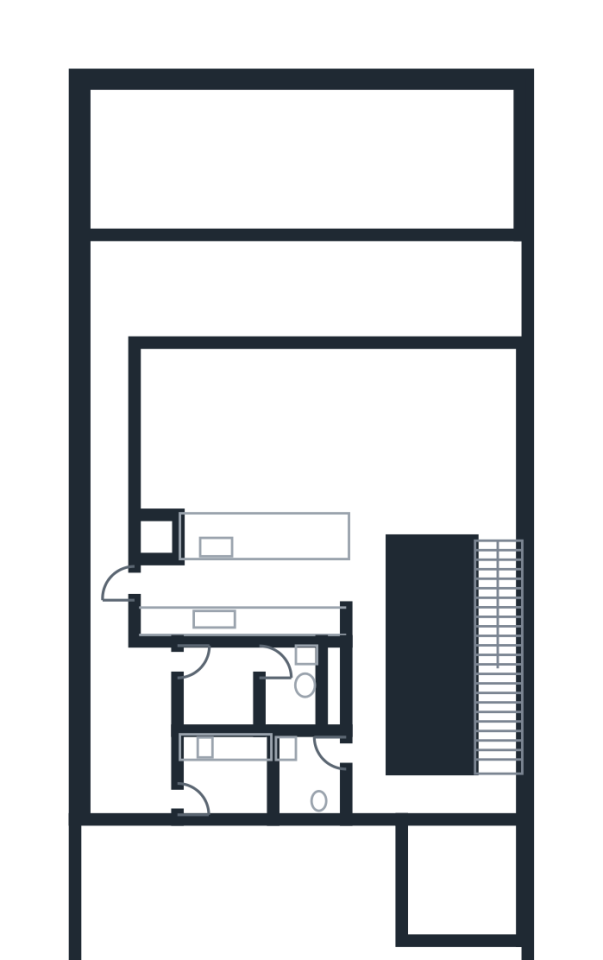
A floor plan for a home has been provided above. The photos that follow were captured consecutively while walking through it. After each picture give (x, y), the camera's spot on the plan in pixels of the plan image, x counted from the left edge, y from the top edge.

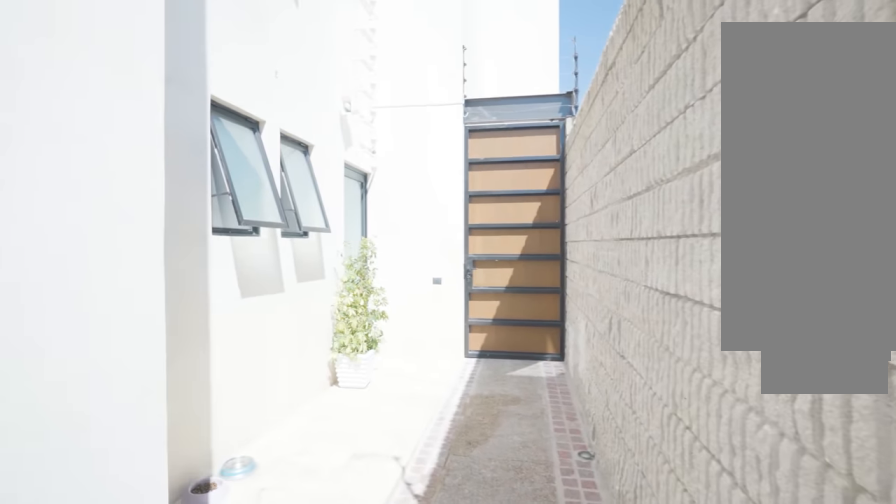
(110, 579)
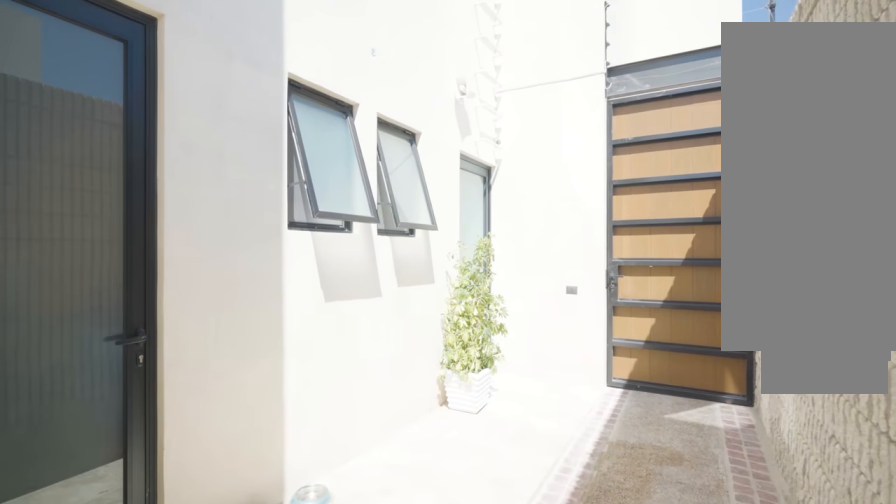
(95, 621)
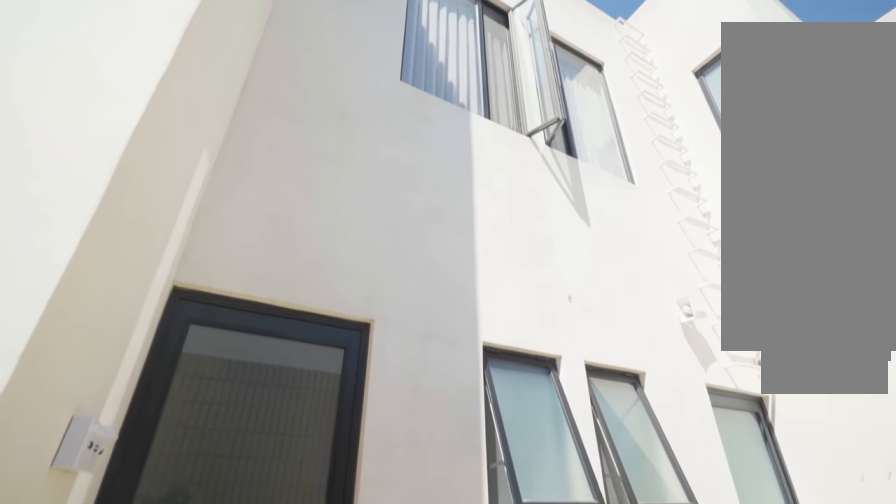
(112, 689)
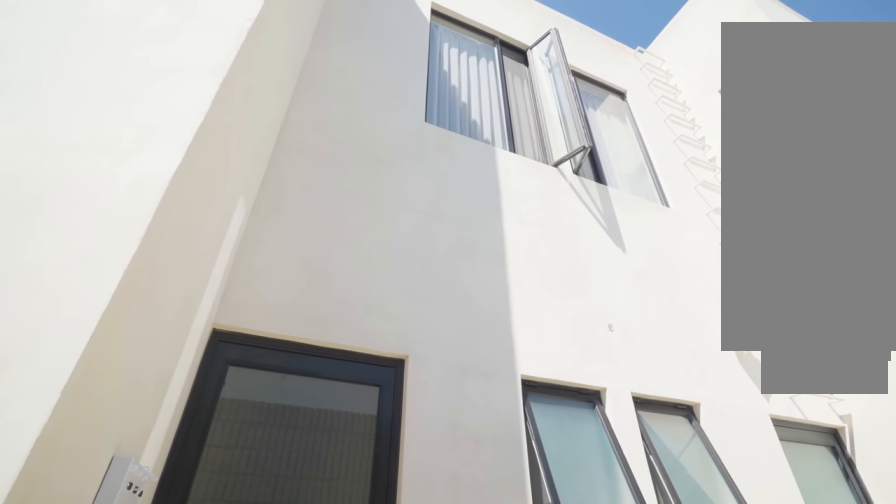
(110, 696)
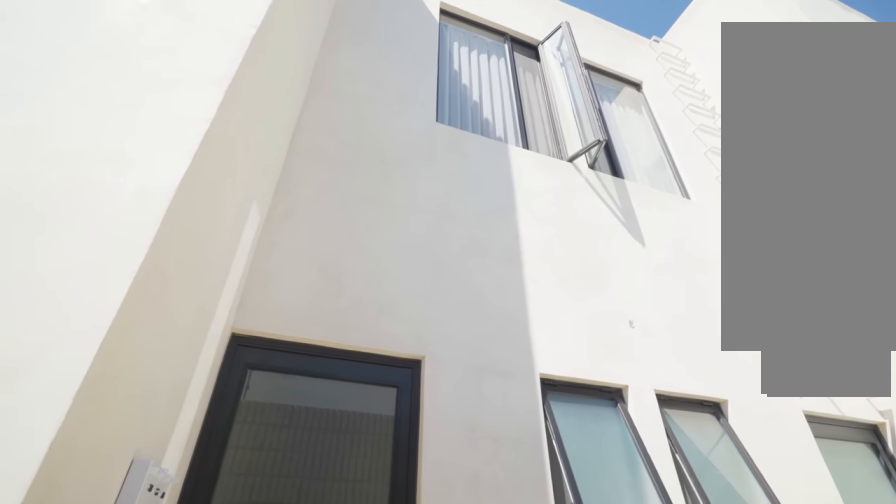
(110, 696)
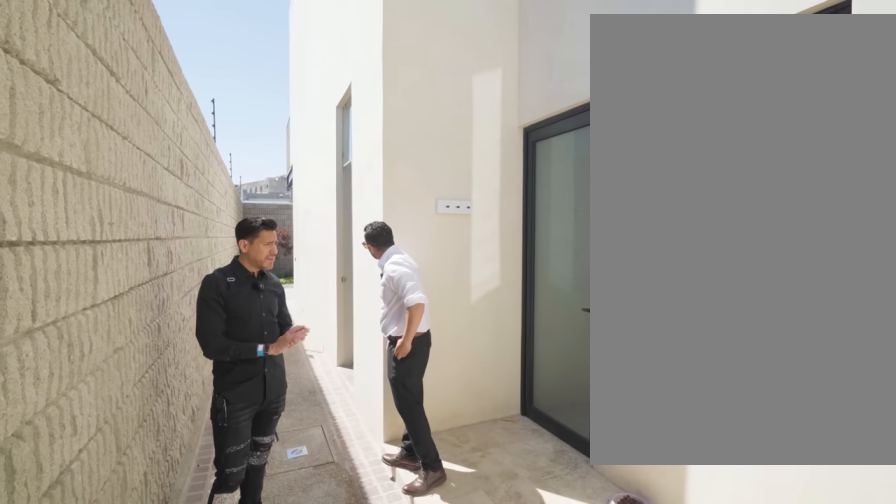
(117, 774)
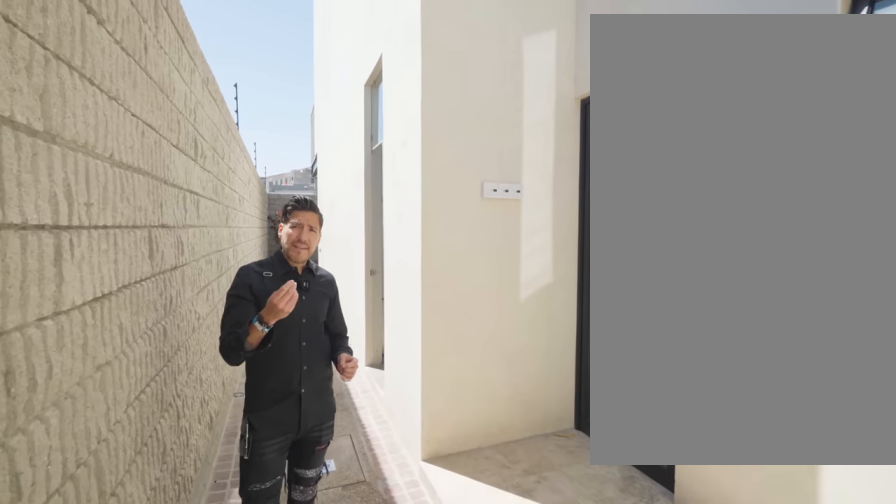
(117, 774)
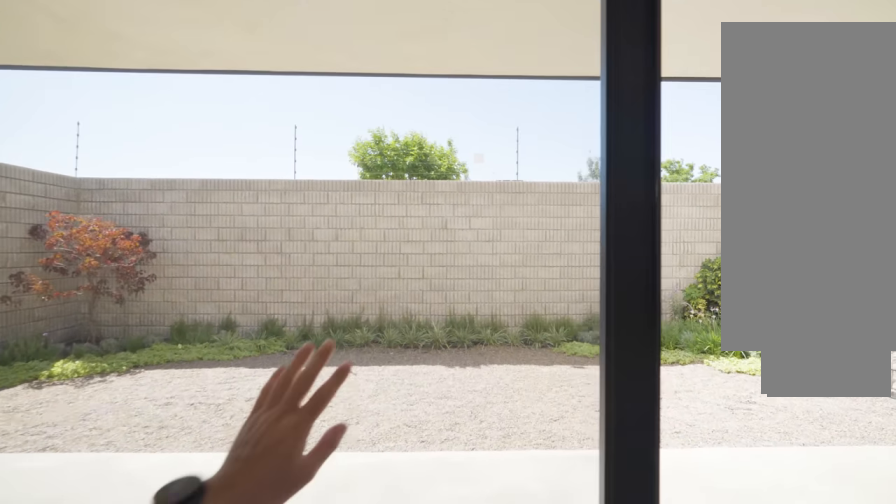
(283, 427)
